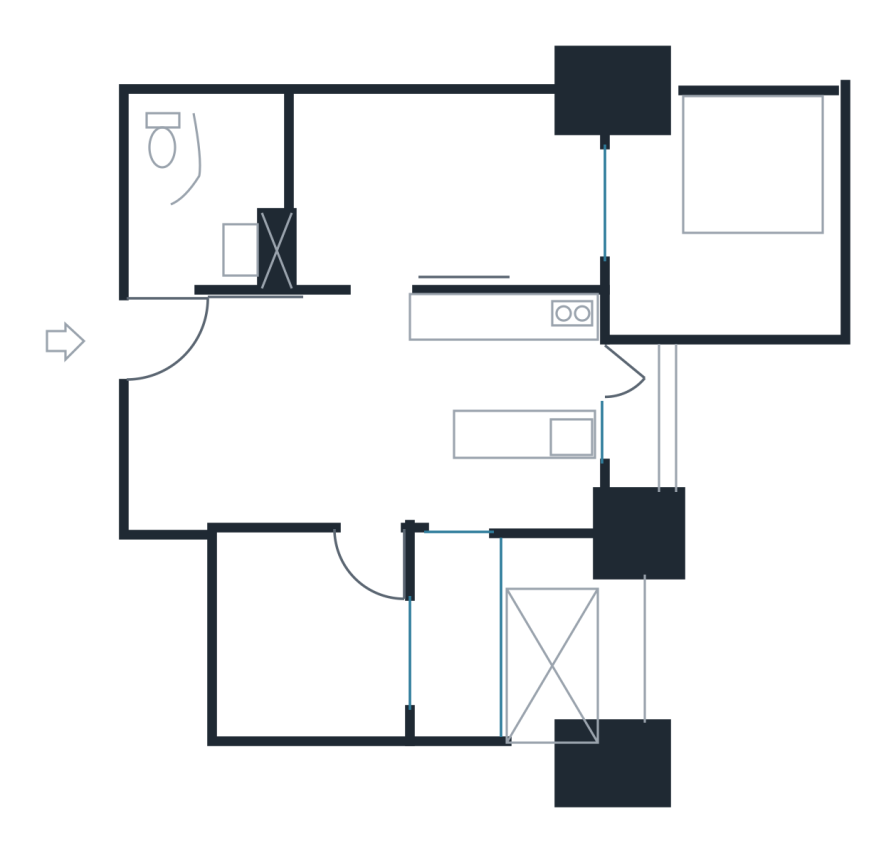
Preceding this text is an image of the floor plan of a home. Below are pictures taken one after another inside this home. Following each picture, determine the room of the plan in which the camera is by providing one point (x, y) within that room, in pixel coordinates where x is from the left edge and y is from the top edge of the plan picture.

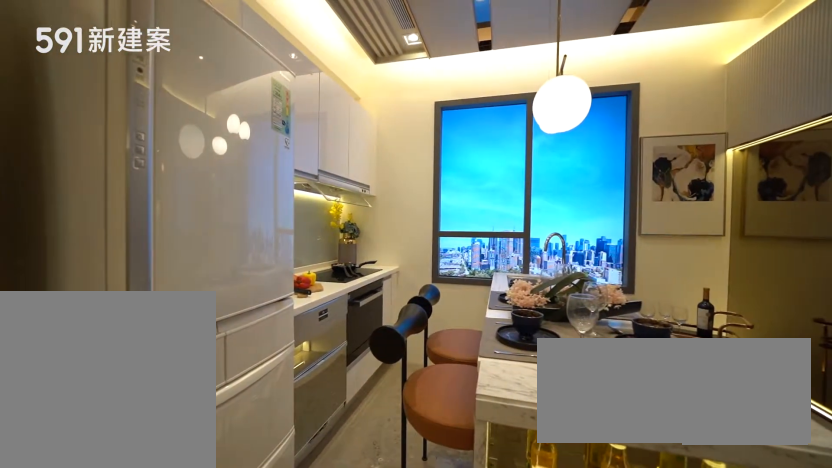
(508, 413)
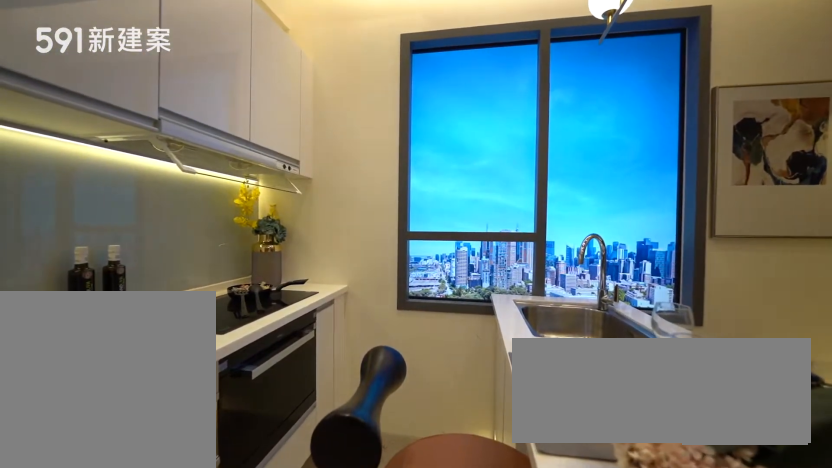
(508, 413)
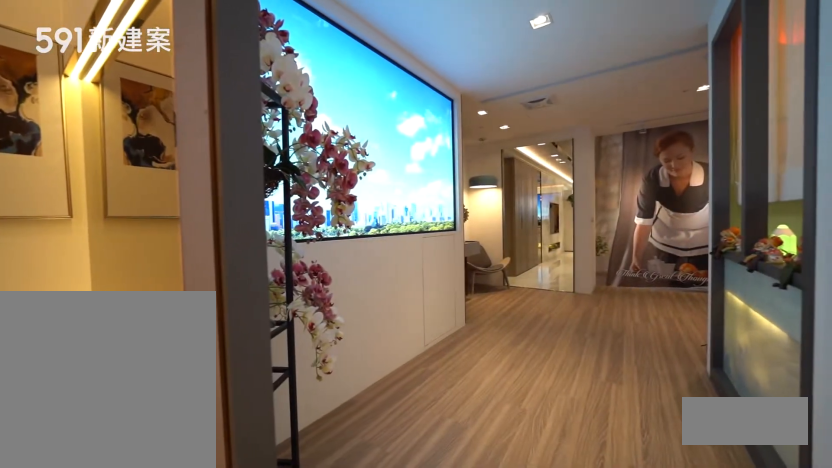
(455, 644)
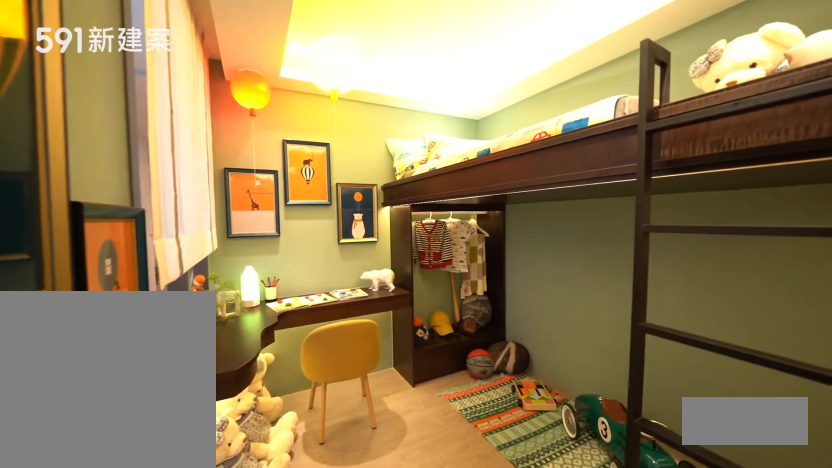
(307, 638)
